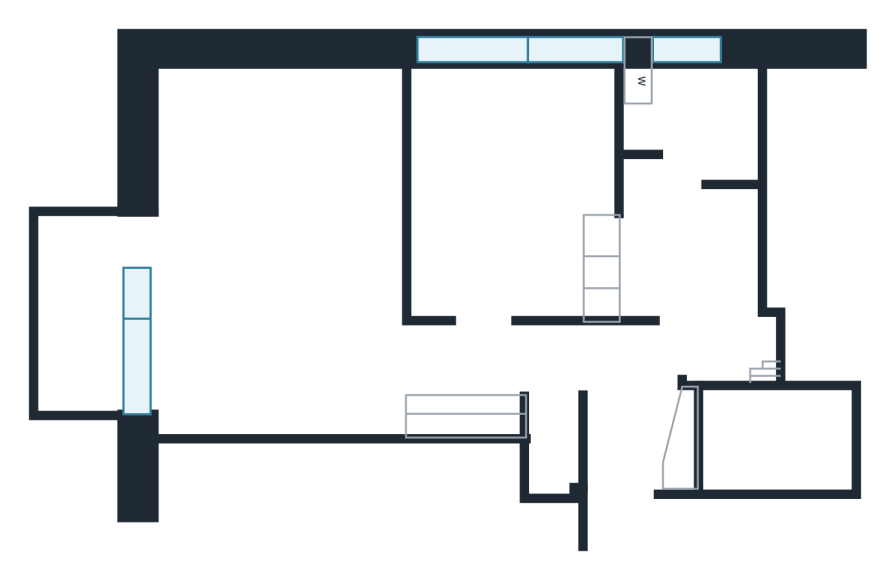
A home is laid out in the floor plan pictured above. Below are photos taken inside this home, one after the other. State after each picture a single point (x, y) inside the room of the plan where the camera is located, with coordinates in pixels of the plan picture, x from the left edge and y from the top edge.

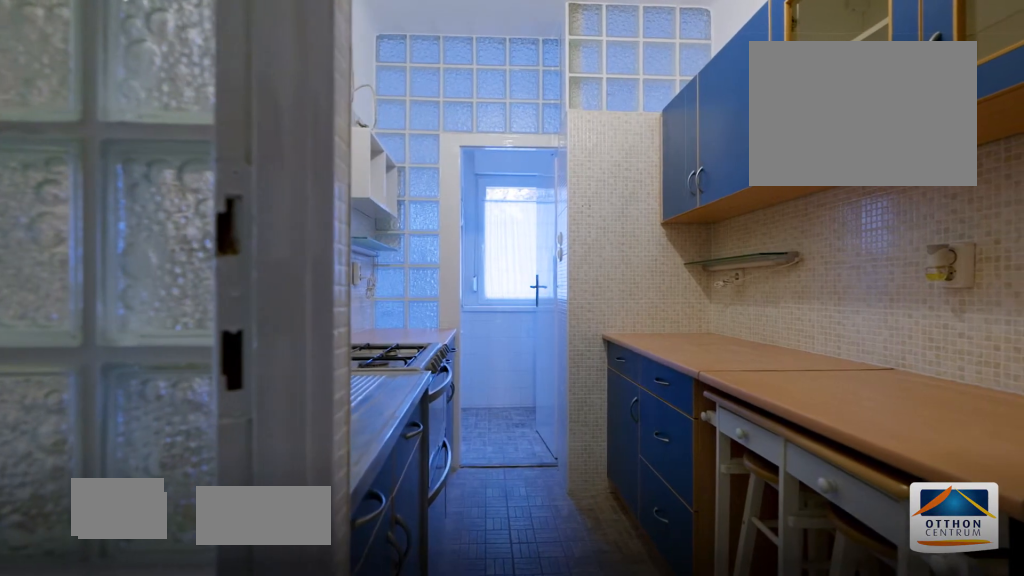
(700, 238)
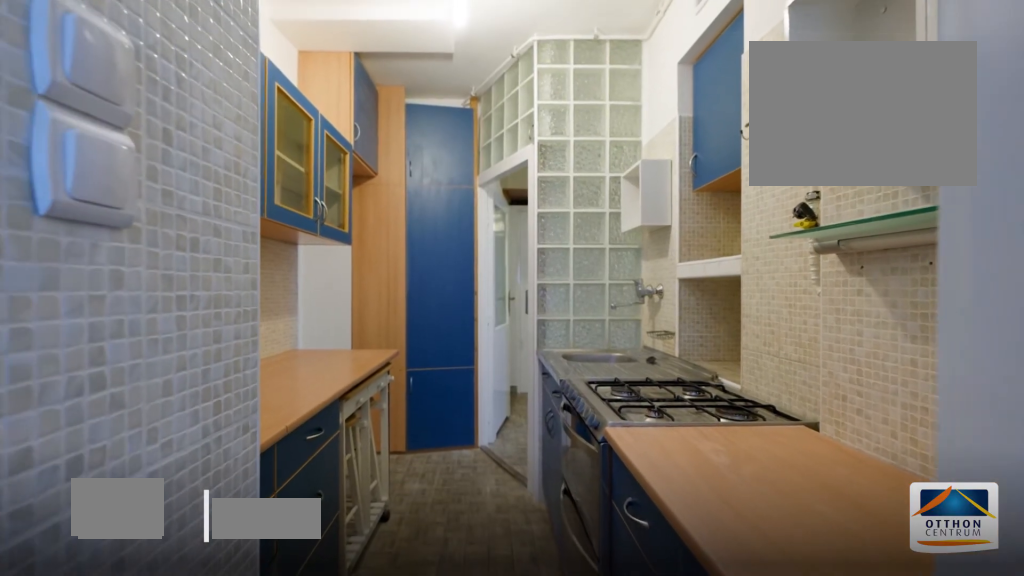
(700, 238)
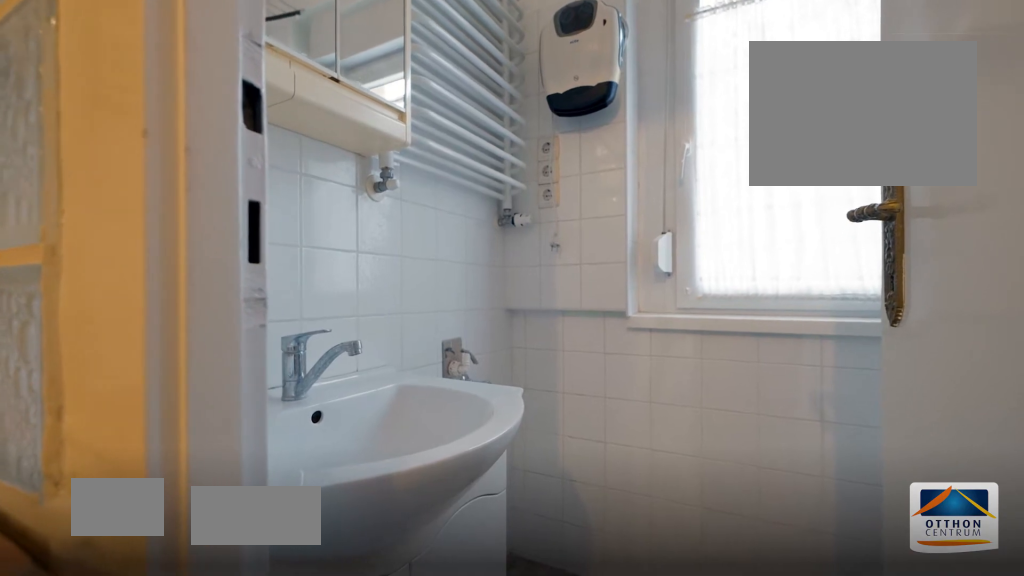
(700, 130)
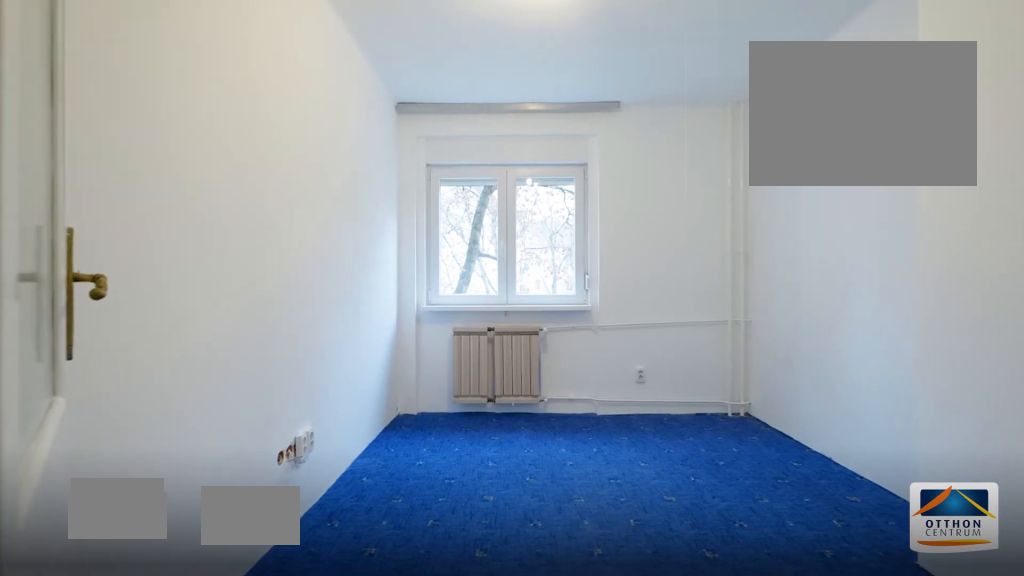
(520, 186)
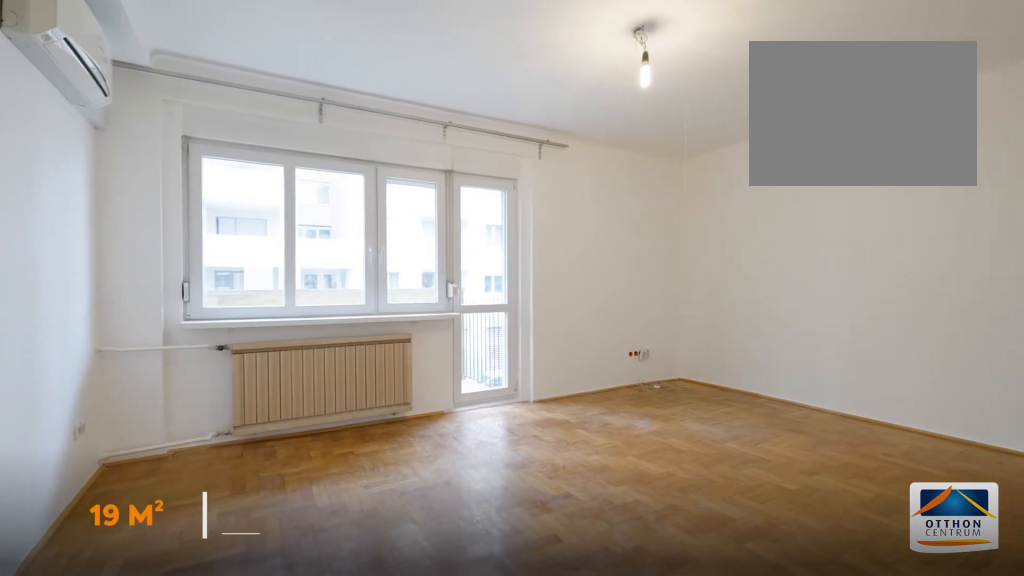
(291, 234)
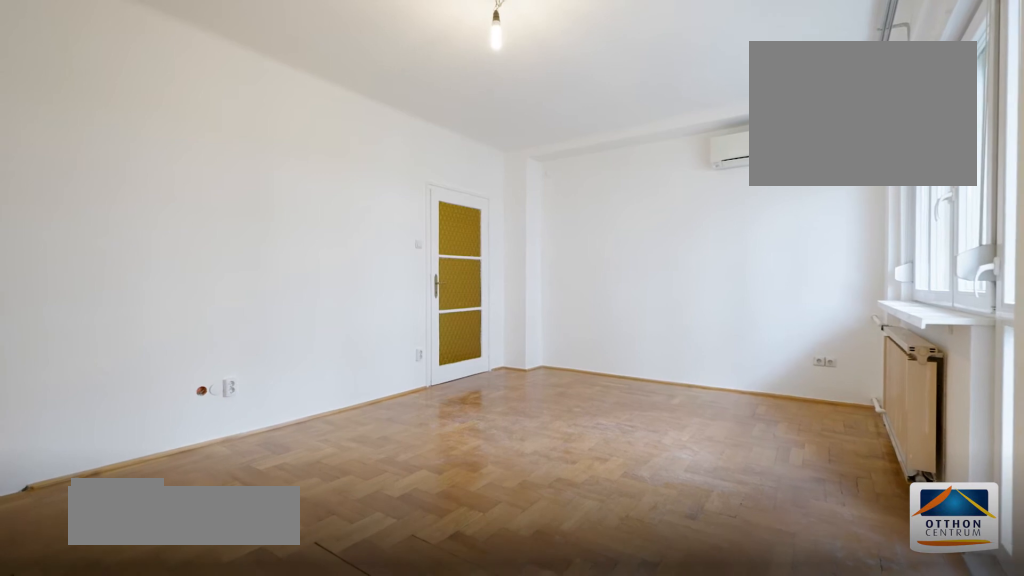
(291, 233)
